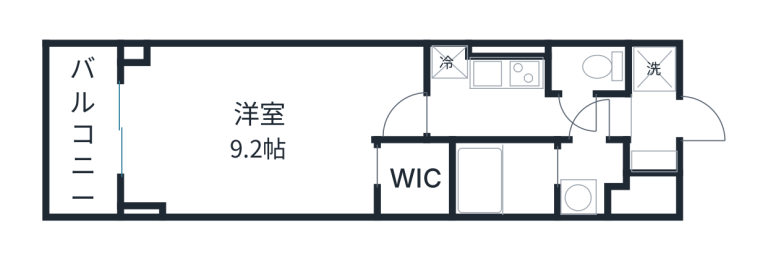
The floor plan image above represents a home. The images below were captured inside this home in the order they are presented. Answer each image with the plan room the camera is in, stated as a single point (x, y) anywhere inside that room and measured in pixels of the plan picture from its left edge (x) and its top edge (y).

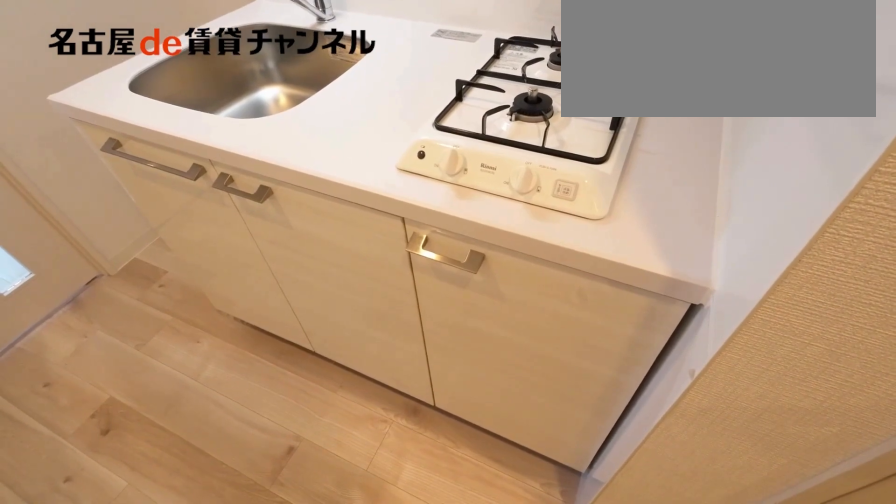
(505, 74)
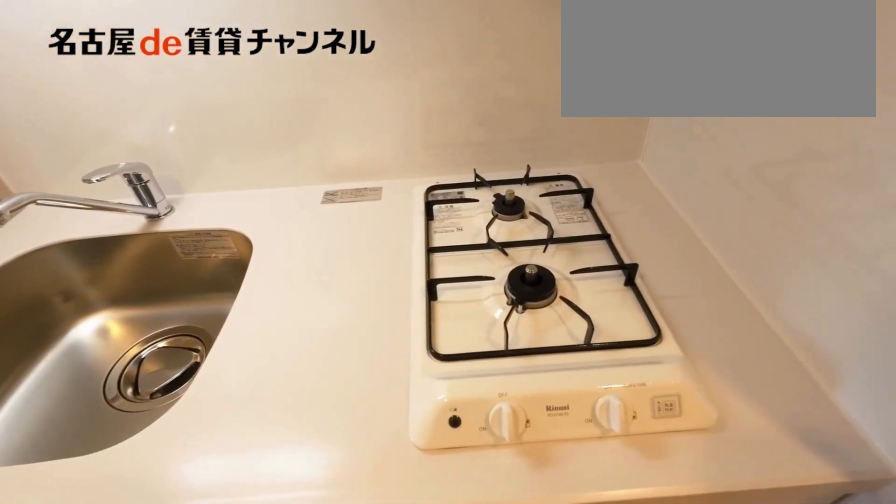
(505, 74)
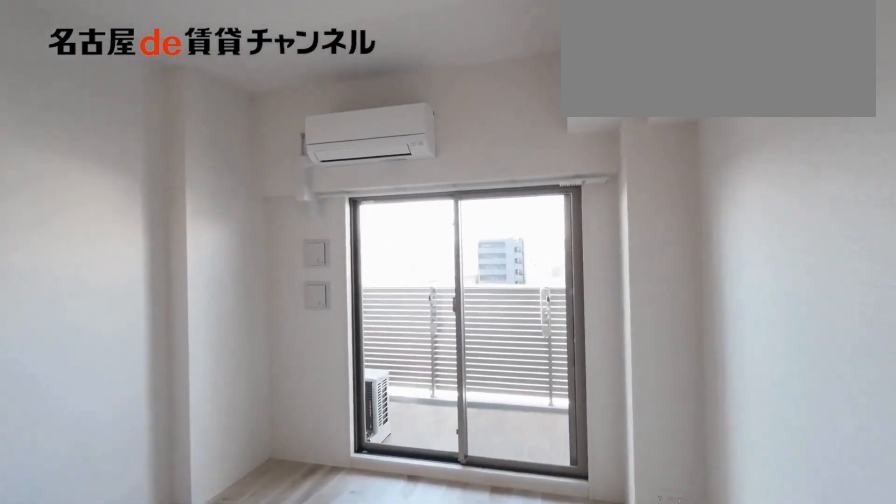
(265, 126)
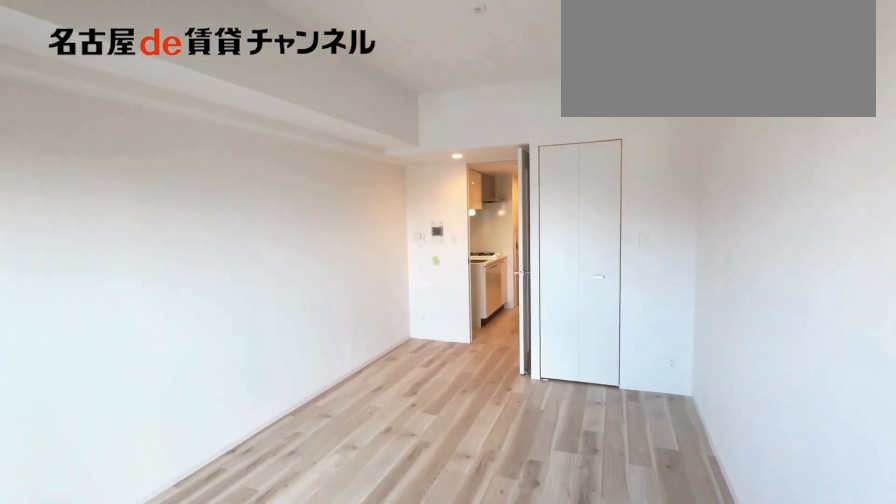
(265, 126)
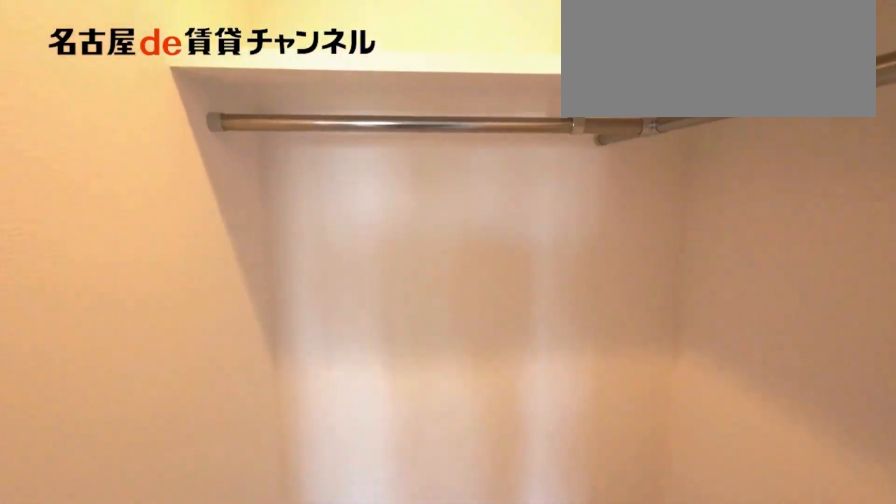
(414, 180)
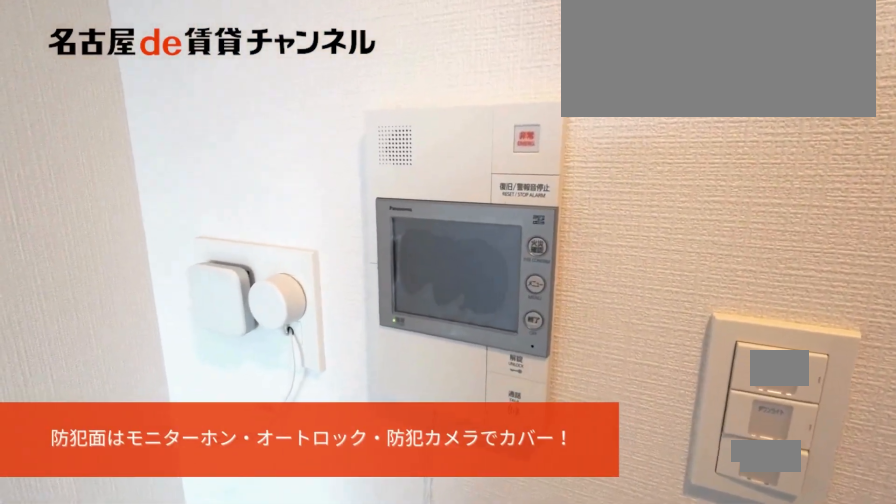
(265, 126)
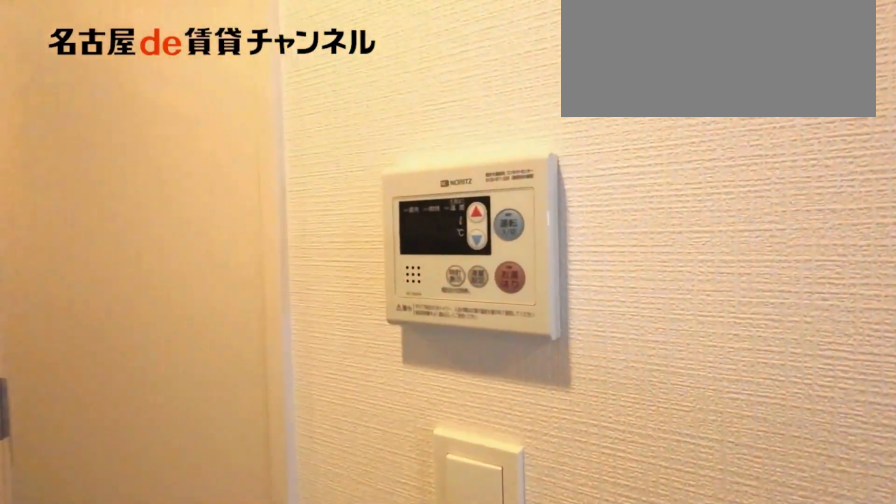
(524, 114)
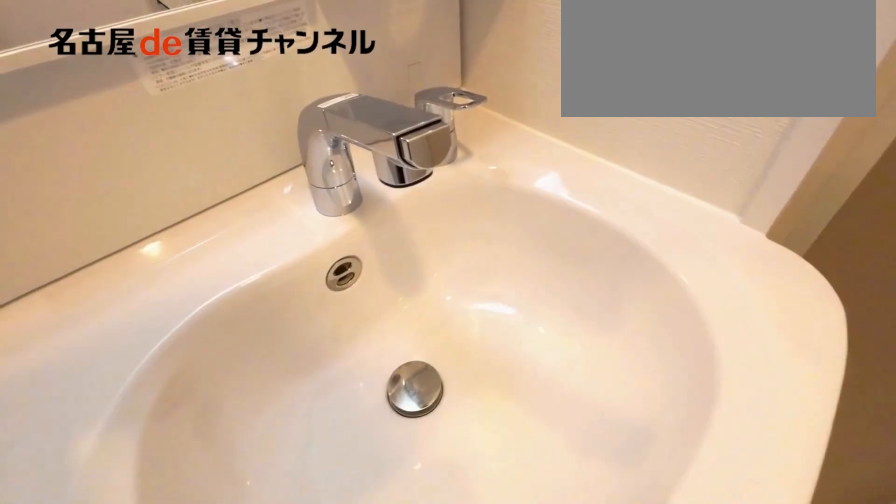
(590, 177)
